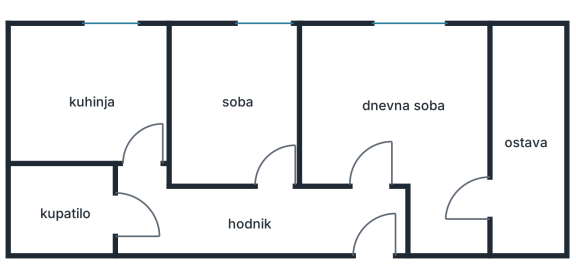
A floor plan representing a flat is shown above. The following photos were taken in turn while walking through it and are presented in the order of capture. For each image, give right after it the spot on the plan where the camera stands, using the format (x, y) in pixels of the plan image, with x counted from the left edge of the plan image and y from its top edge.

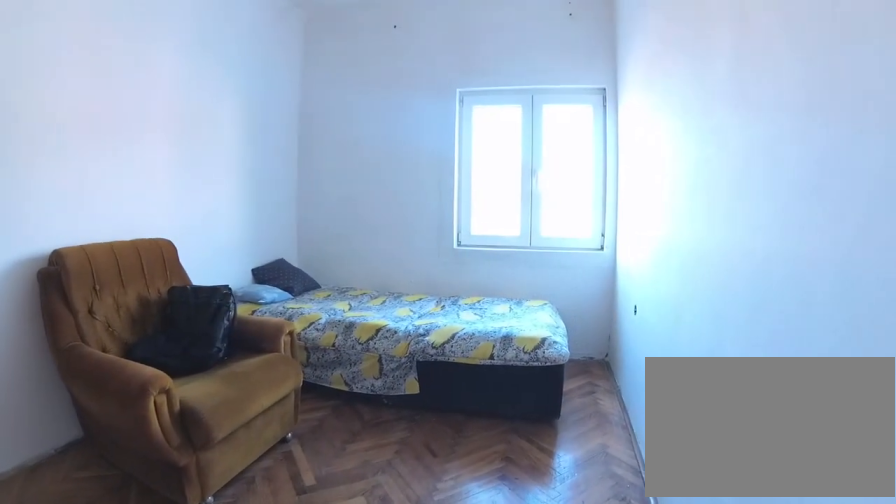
(284, 176)
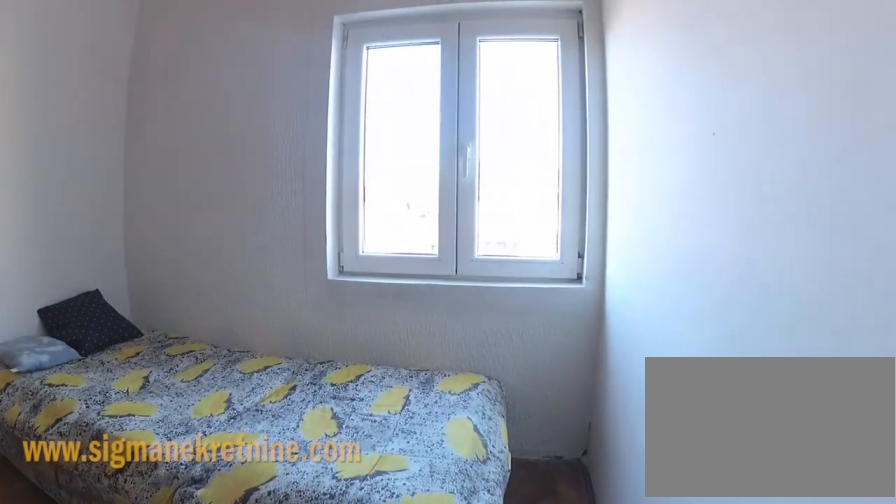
(284, 119)
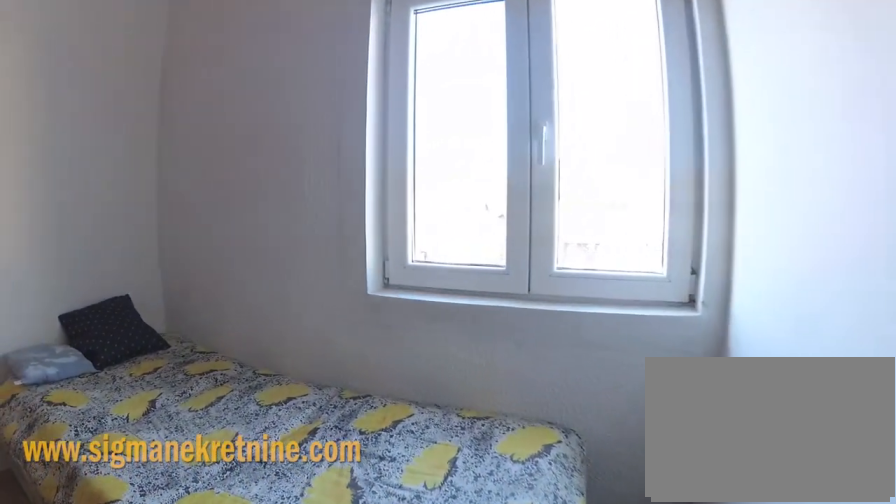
(284, 102)
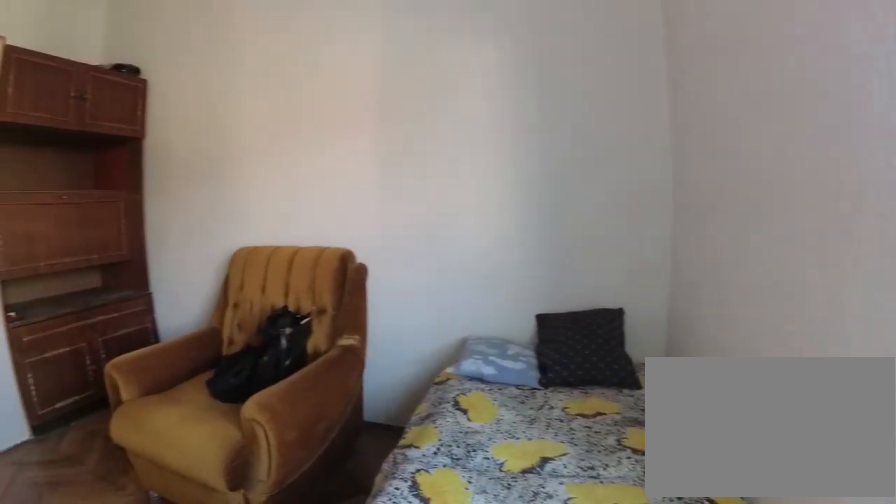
(271, 48)
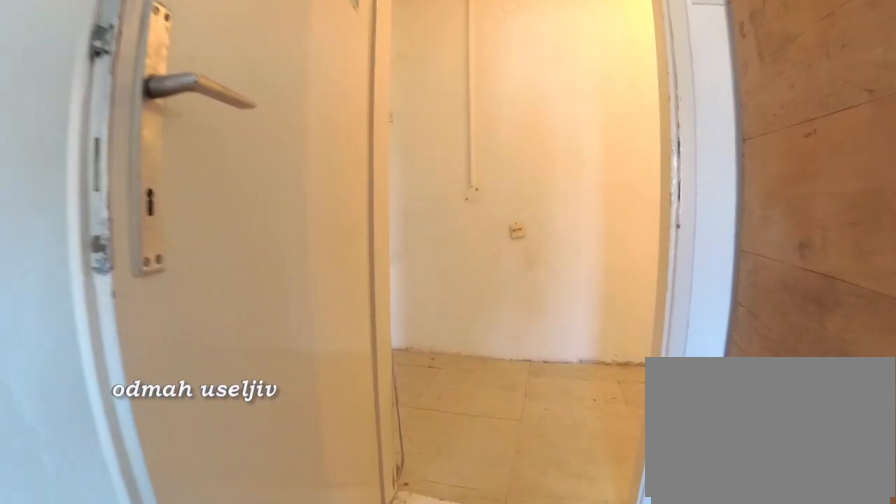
(267, 104)
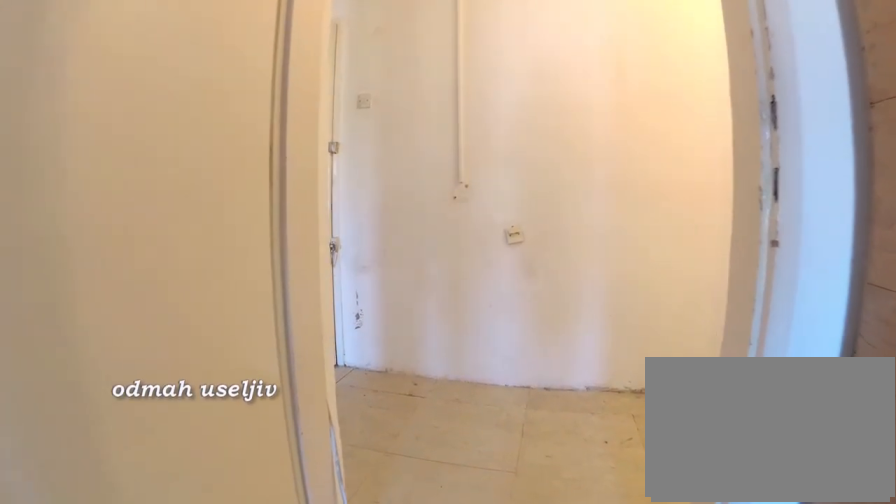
(270, 125)
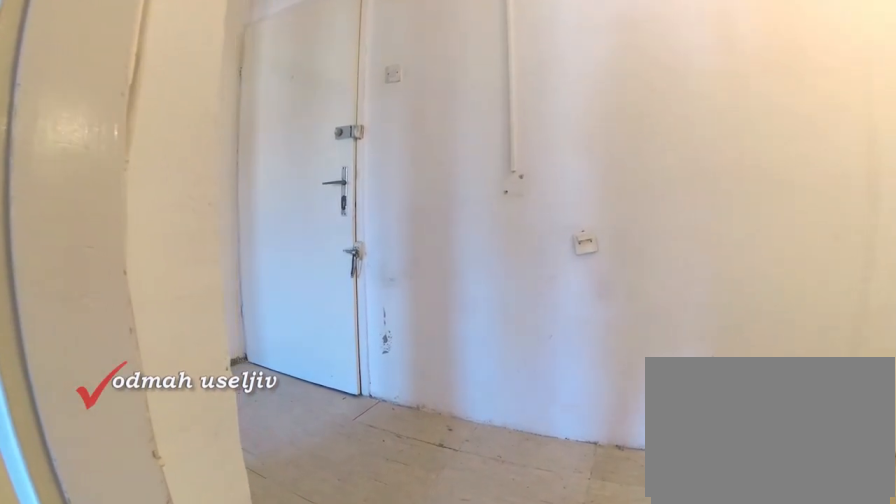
(275, 158)
